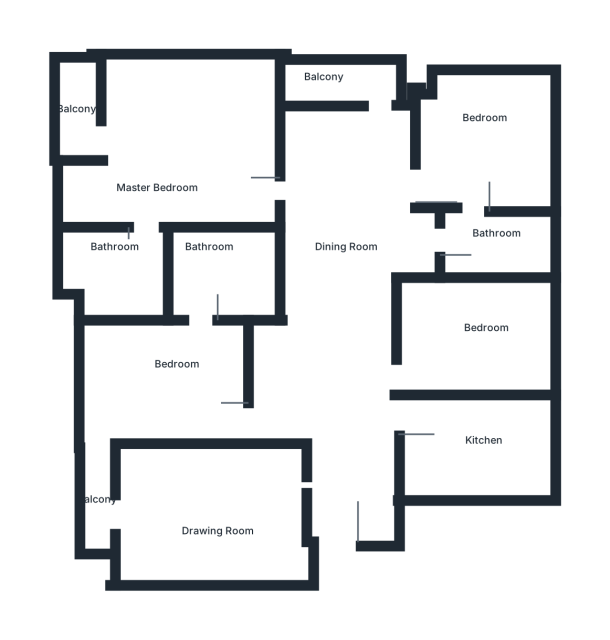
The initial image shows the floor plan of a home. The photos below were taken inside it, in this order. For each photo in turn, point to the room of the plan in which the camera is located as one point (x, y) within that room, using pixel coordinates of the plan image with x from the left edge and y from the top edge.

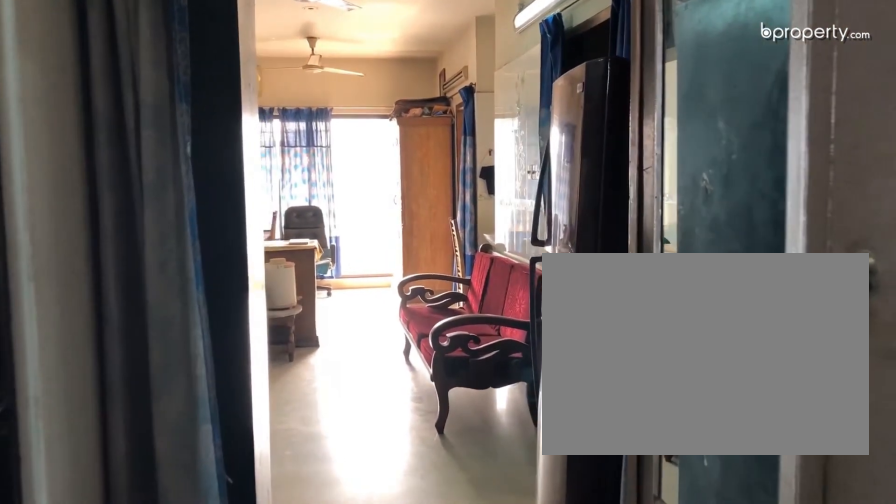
(353, 485)
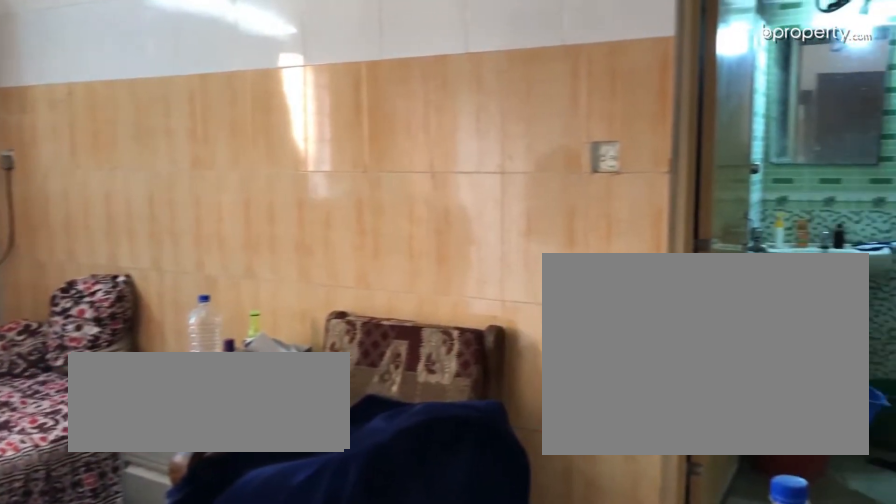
(184, 386)
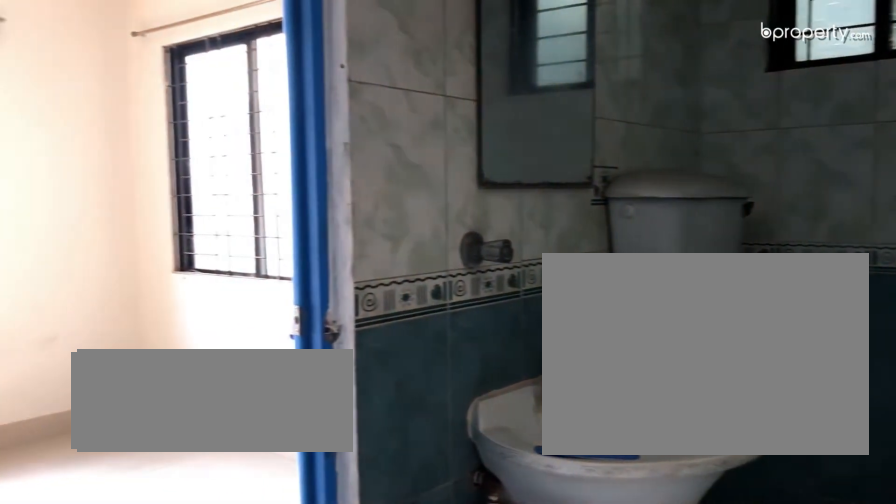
(490, 240)
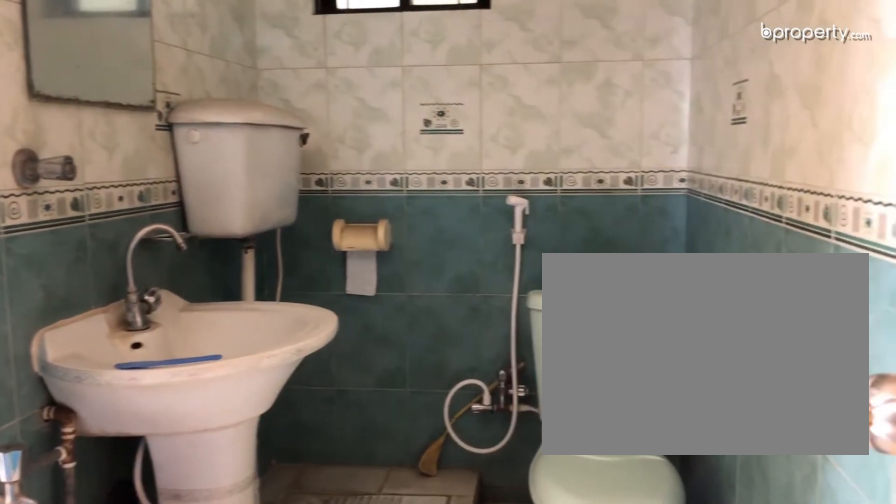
(485, 241)
